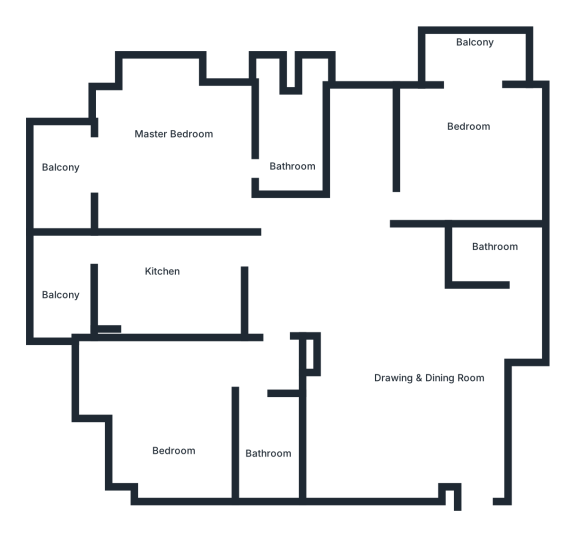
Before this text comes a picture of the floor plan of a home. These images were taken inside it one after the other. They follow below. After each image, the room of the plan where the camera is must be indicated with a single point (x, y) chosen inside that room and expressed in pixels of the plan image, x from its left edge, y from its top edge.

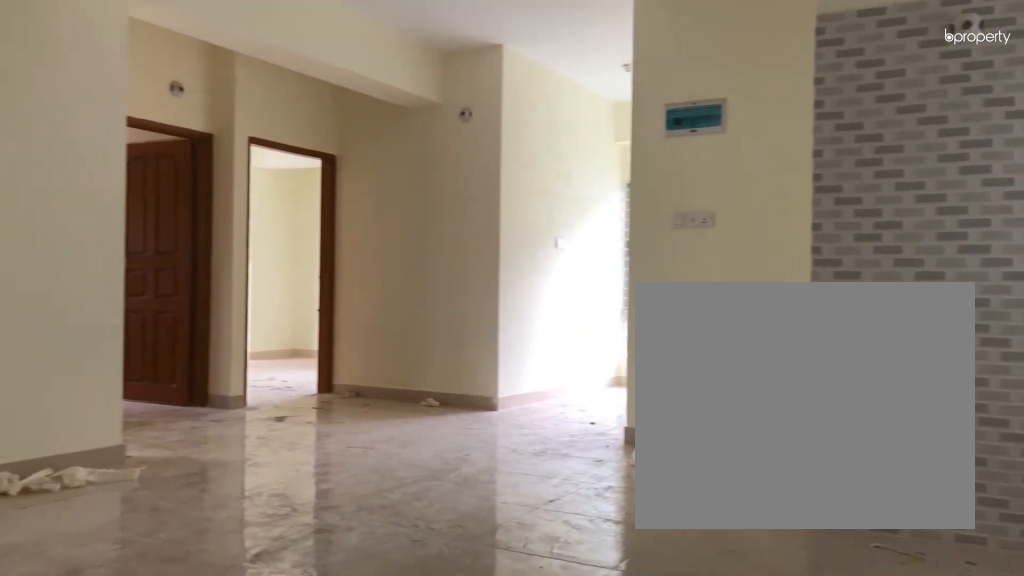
(468, 435)
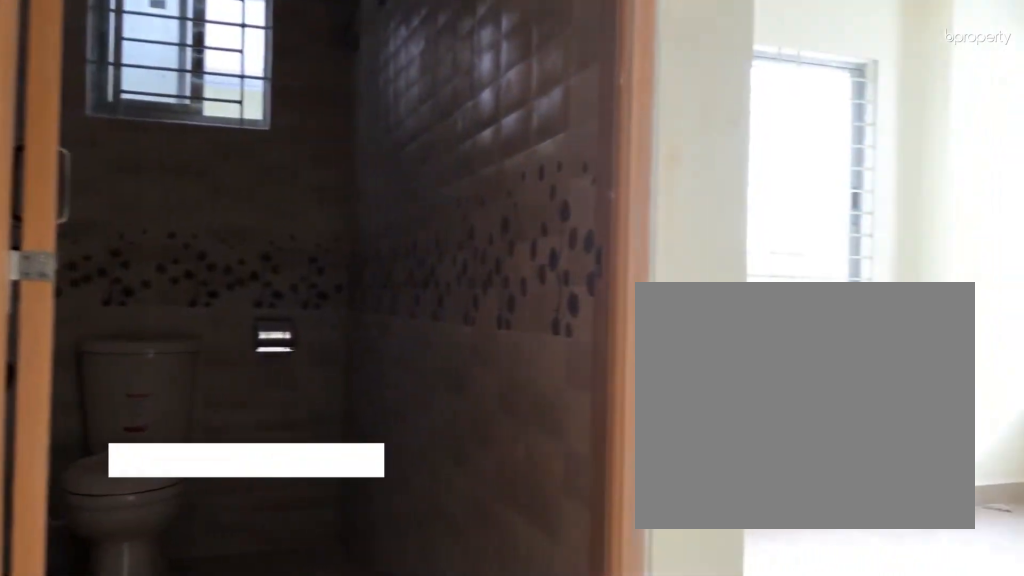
(232, 376)
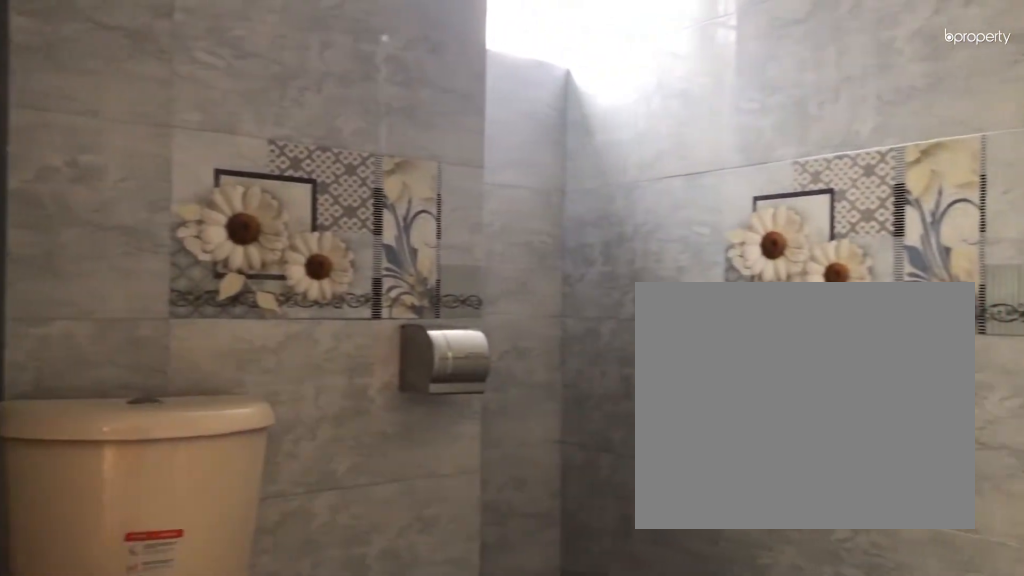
(282, 140)
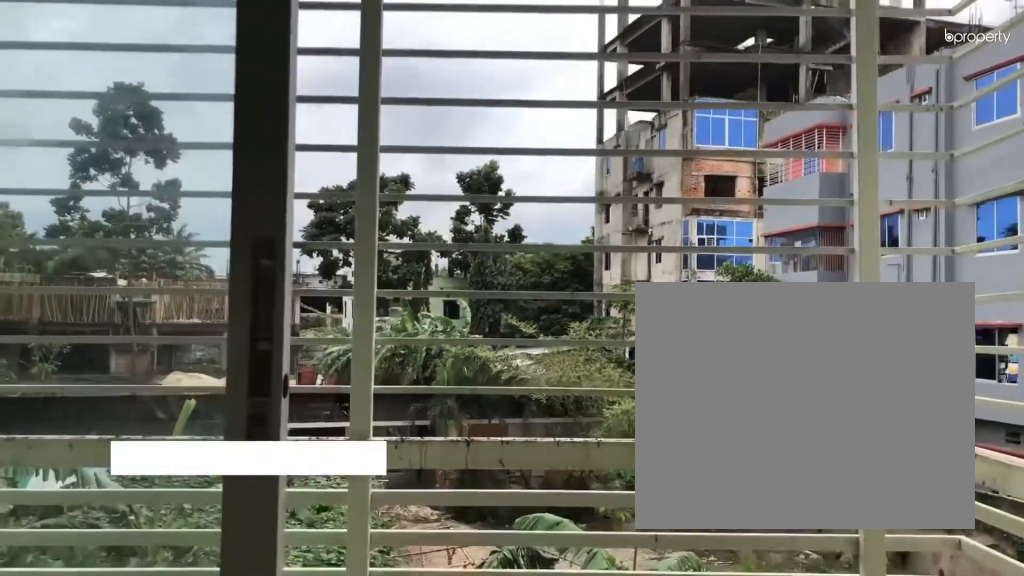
(474, 60)
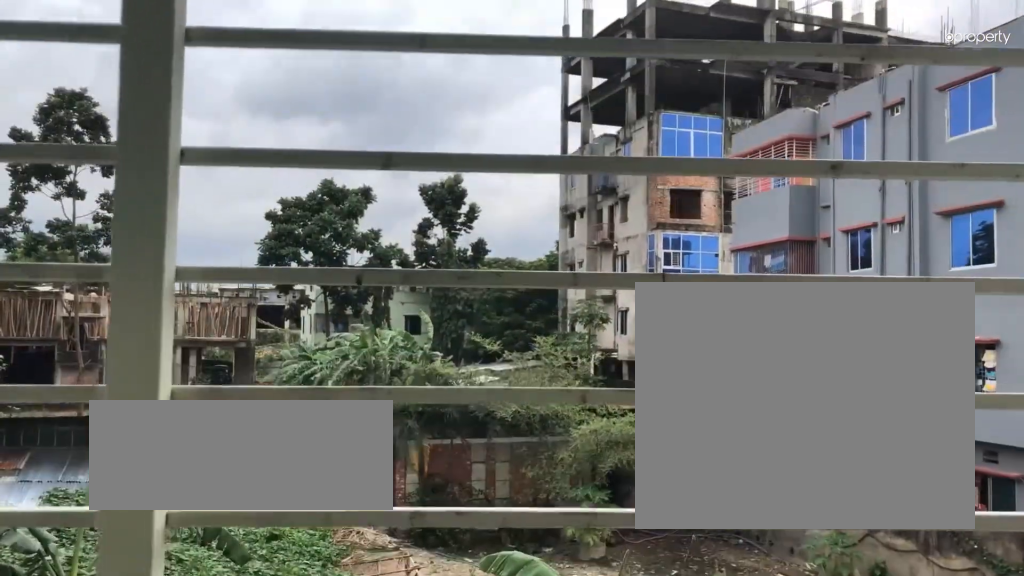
(474, 60)
